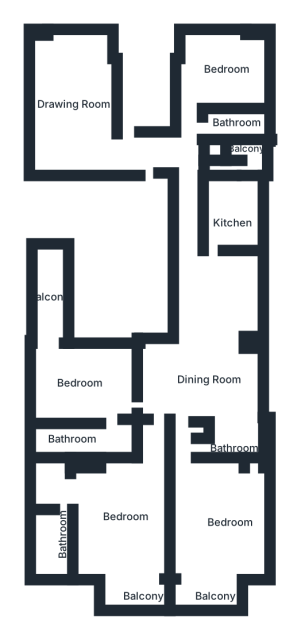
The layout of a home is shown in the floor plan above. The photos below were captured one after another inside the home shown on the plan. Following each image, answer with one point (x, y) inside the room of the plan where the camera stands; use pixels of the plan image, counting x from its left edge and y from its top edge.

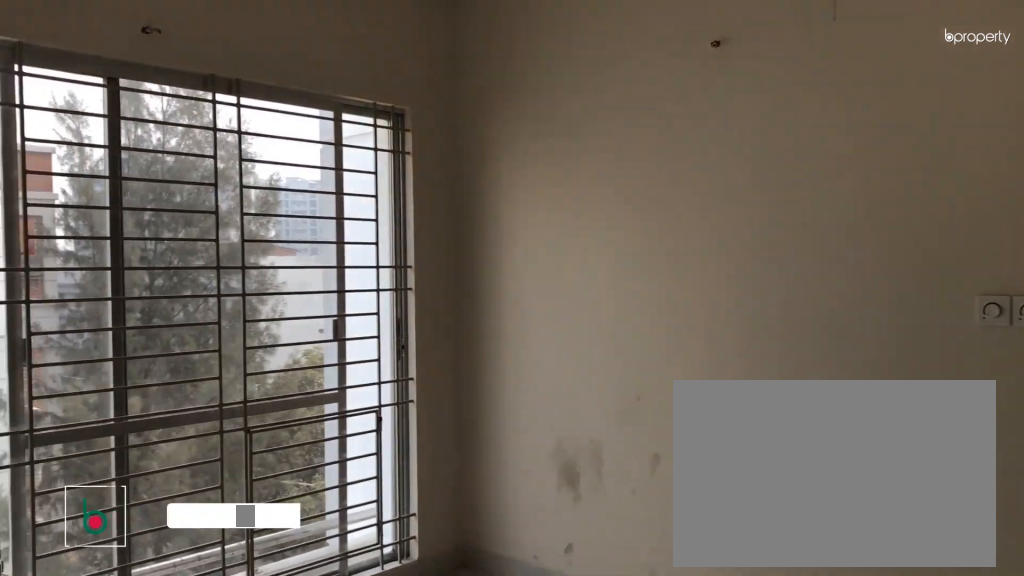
(196, 350)
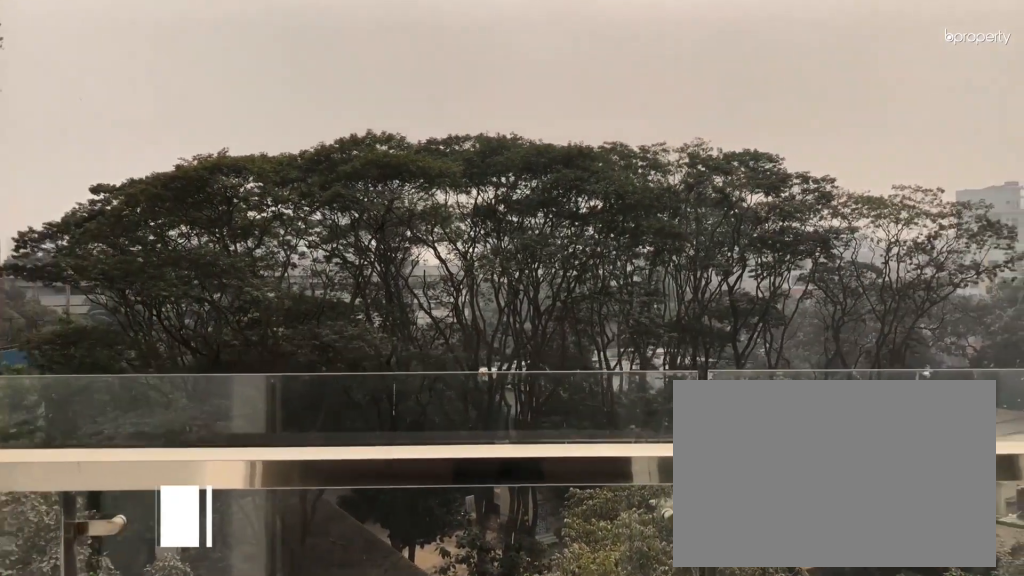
(118, 596)
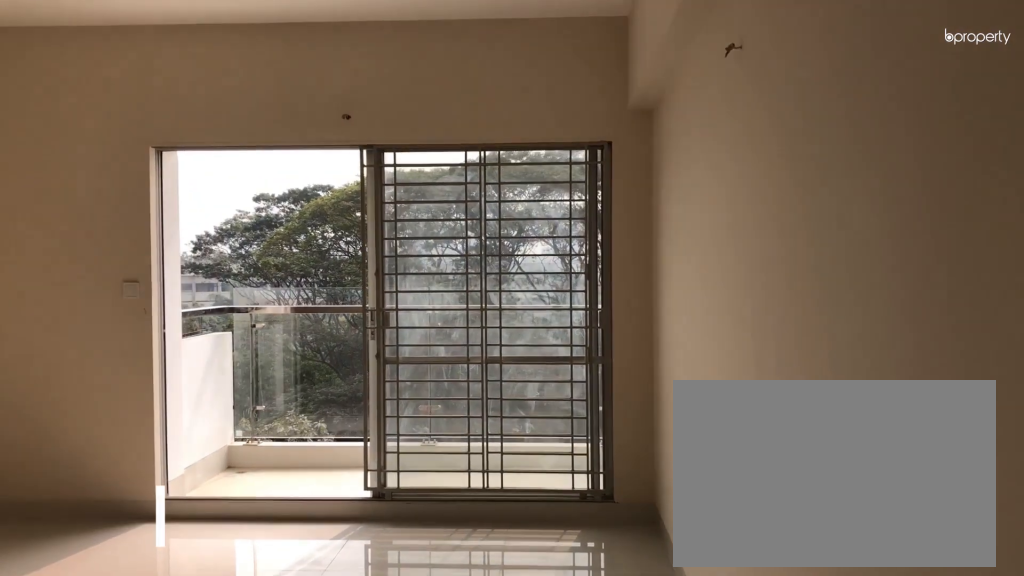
(209, 528)
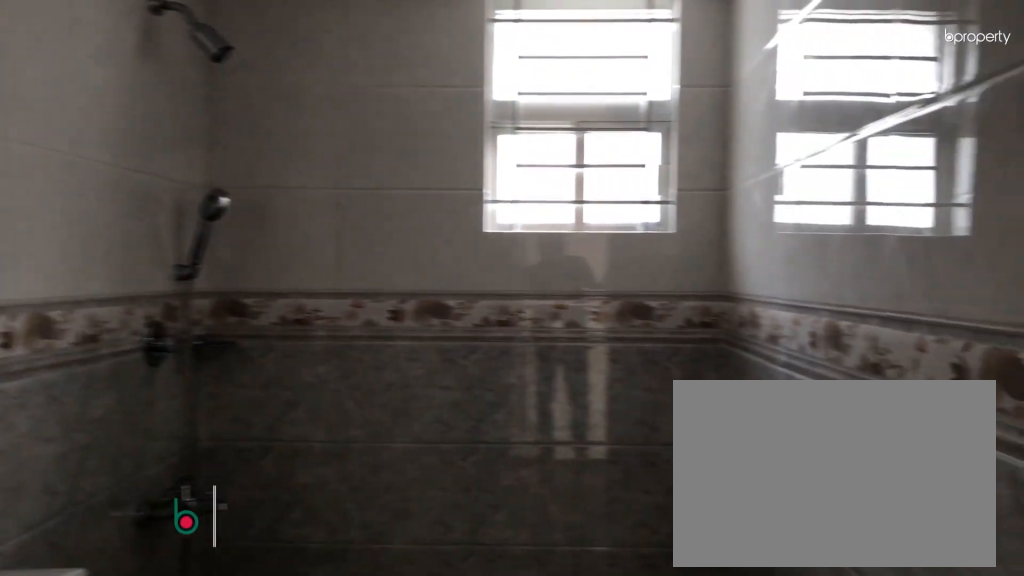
(219, 450)
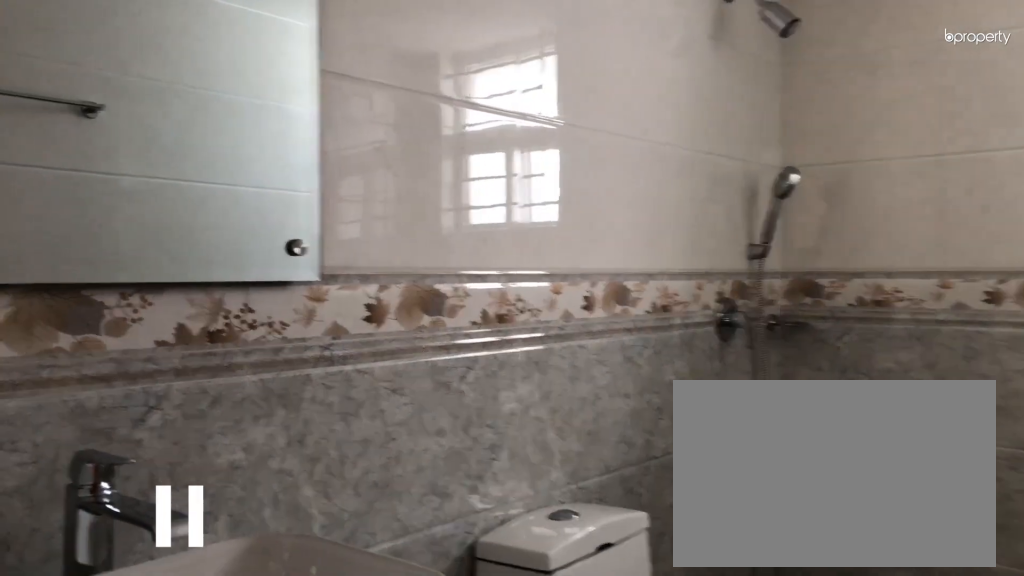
(224, 444)
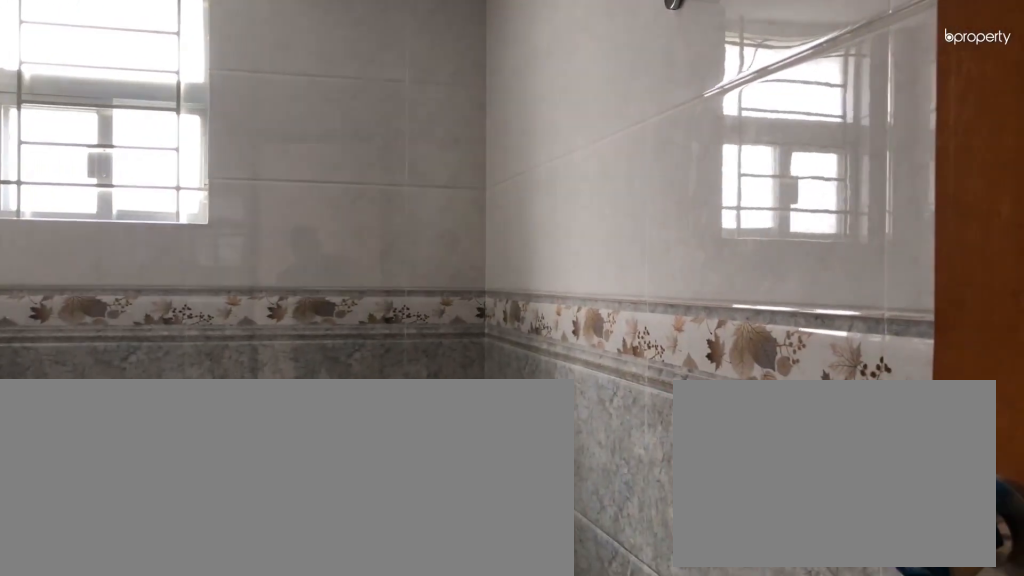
(78, 434)
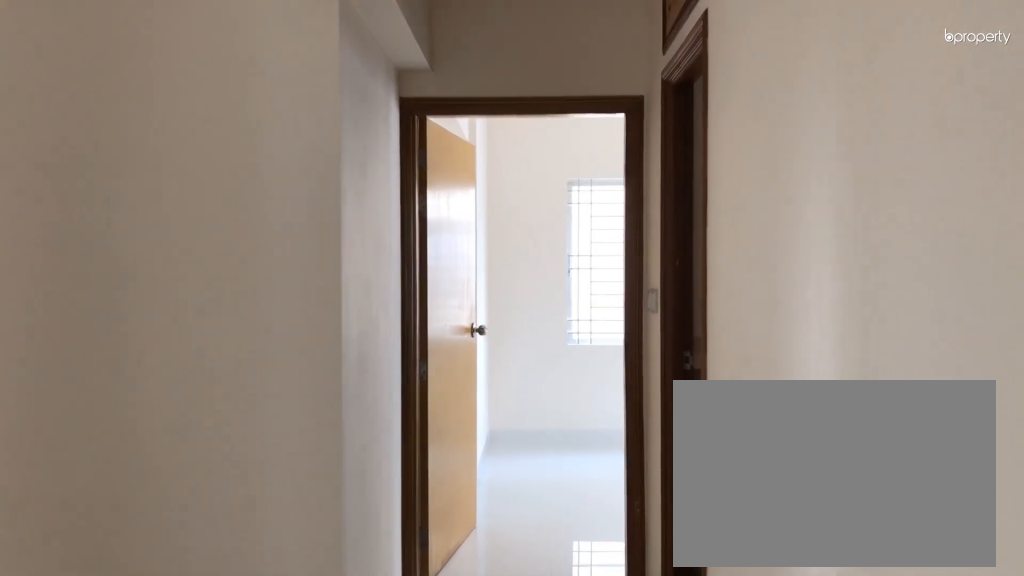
(188, 239)
